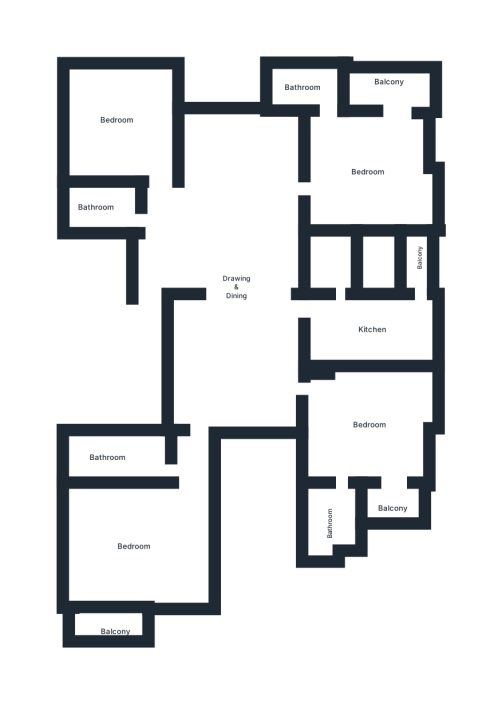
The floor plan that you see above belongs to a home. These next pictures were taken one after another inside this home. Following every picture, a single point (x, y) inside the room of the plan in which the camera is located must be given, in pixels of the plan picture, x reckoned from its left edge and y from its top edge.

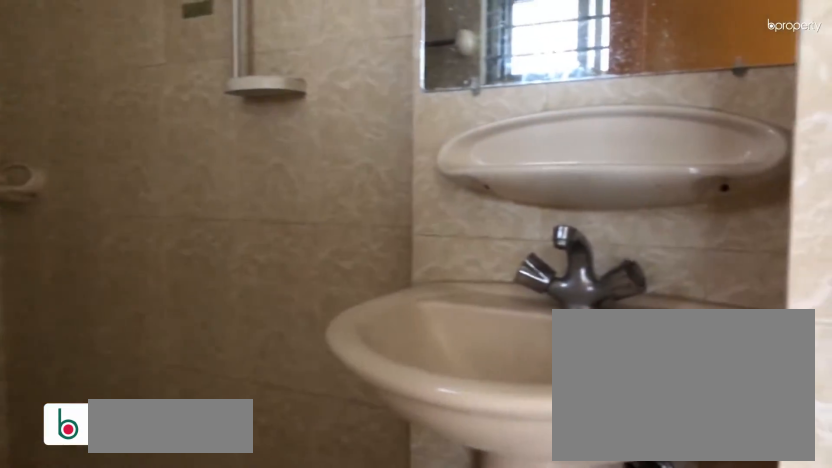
(330, 519)
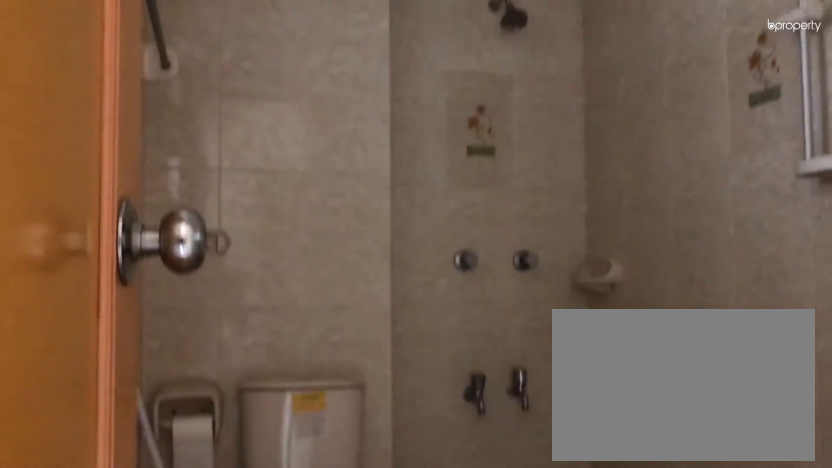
(330, 519)
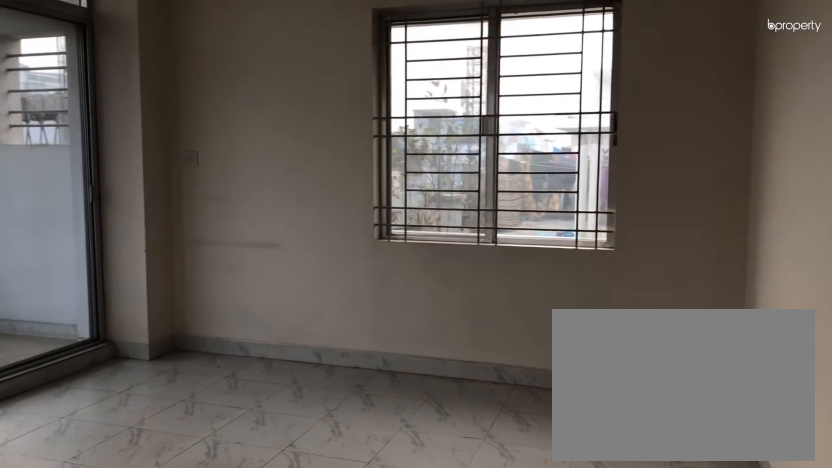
(129, 538)
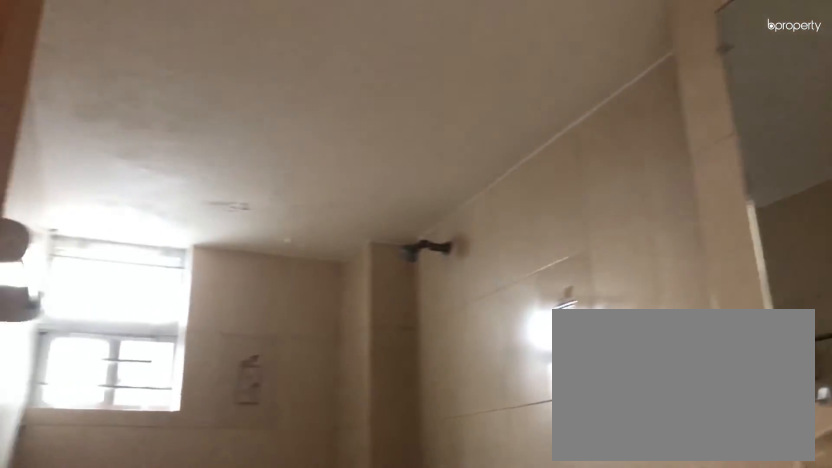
(108, 456)
